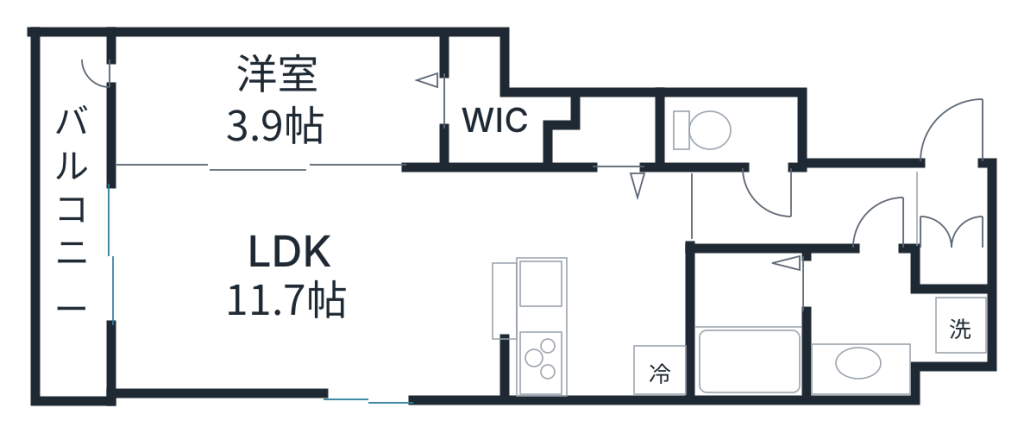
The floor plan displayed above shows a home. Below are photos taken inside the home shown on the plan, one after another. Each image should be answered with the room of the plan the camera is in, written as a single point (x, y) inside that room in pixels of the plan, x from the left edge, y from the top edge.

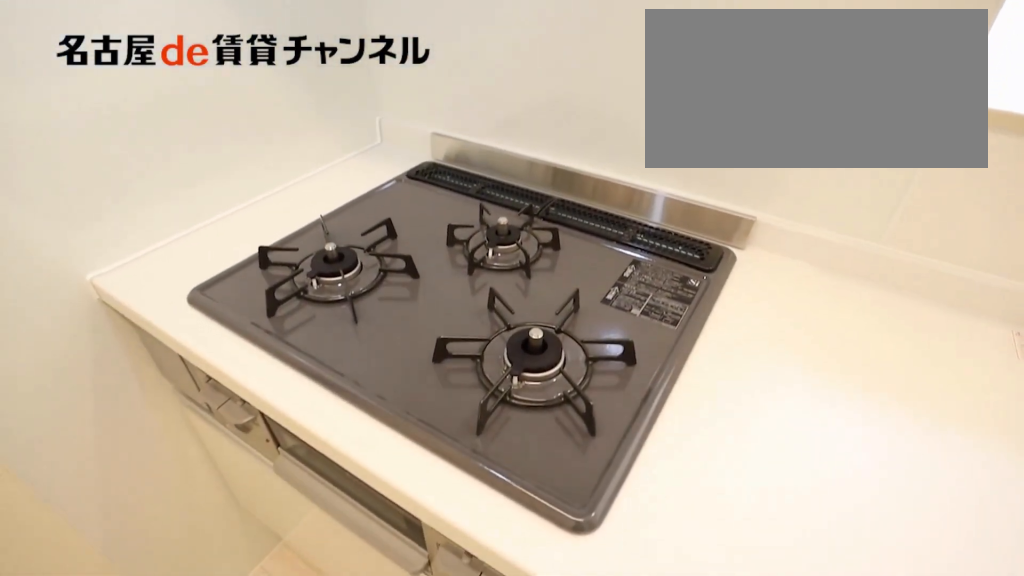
(604, 286)
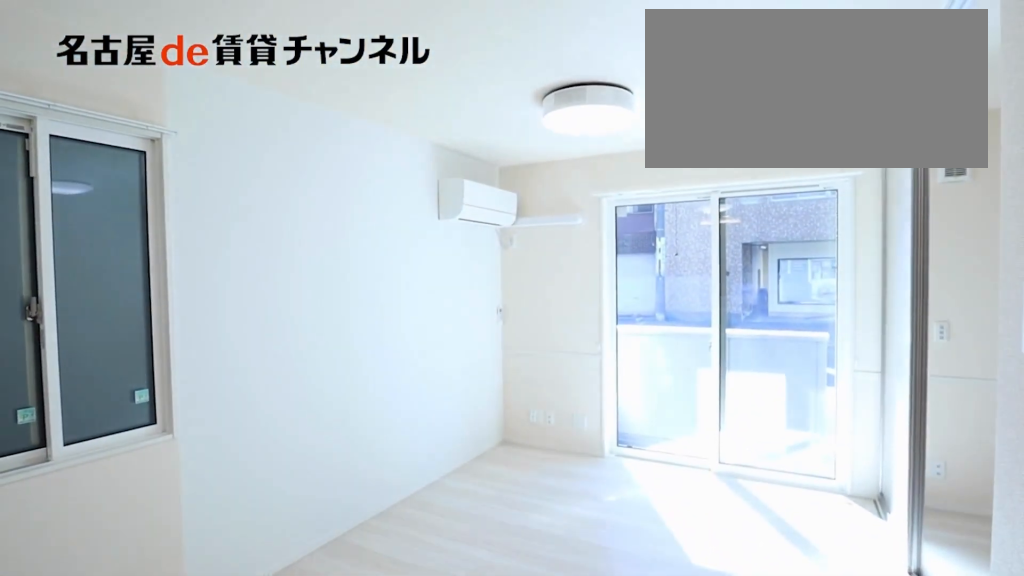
(310, 286)
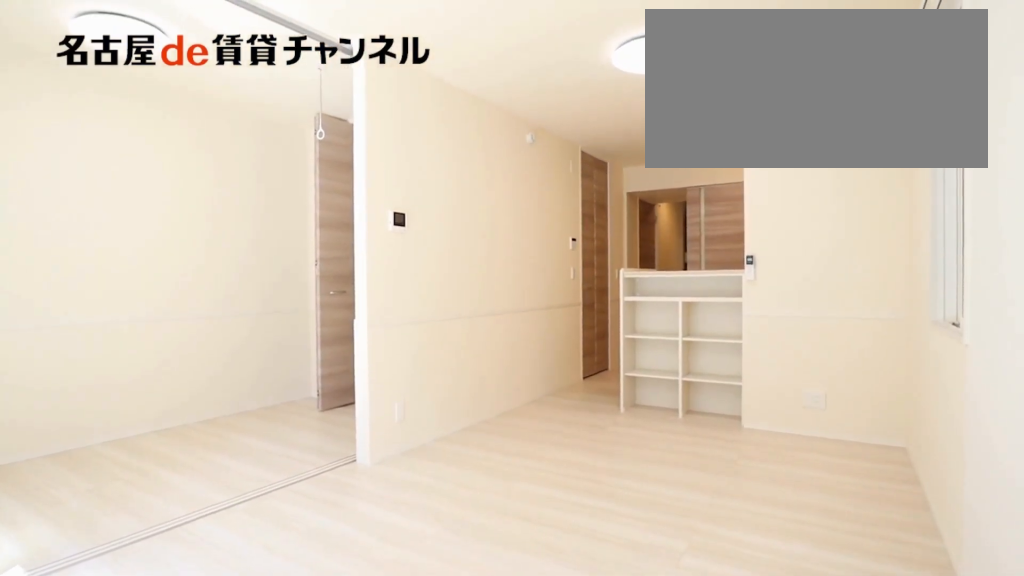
(311, 285)
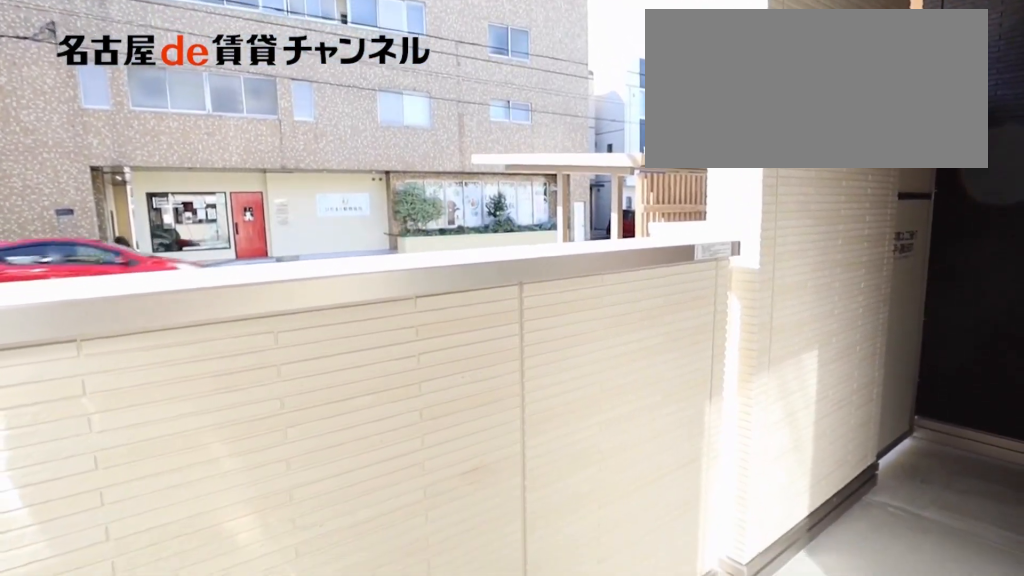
(77, 219)
